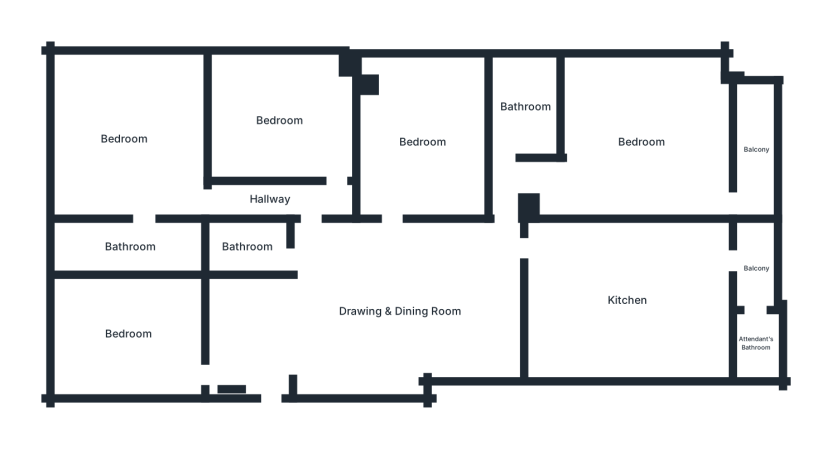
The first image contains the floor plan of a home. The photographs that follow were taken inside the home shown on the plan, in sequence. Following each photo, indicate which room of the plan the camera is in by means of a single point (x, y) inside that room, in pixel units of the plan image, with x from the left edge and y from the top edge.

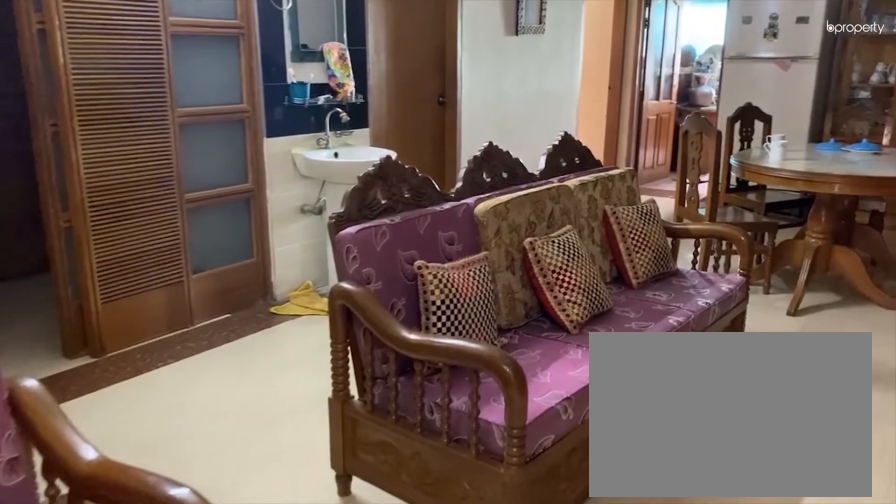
(395, 324)
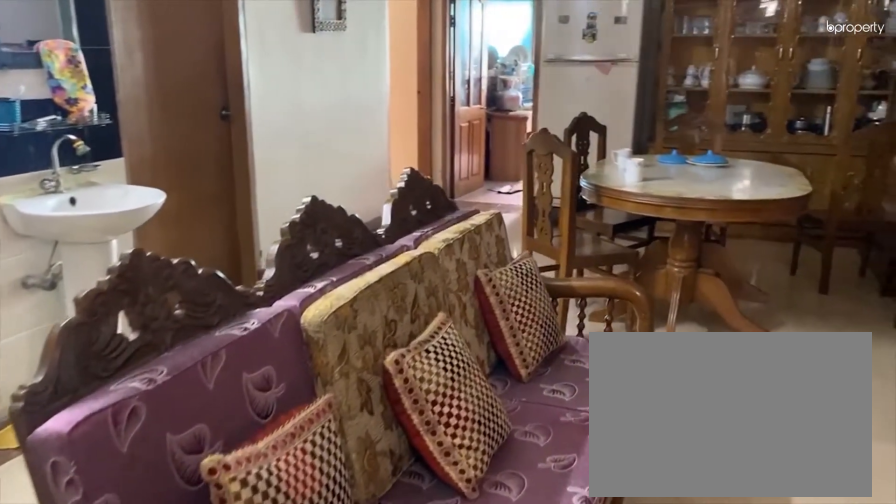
(395, 324)
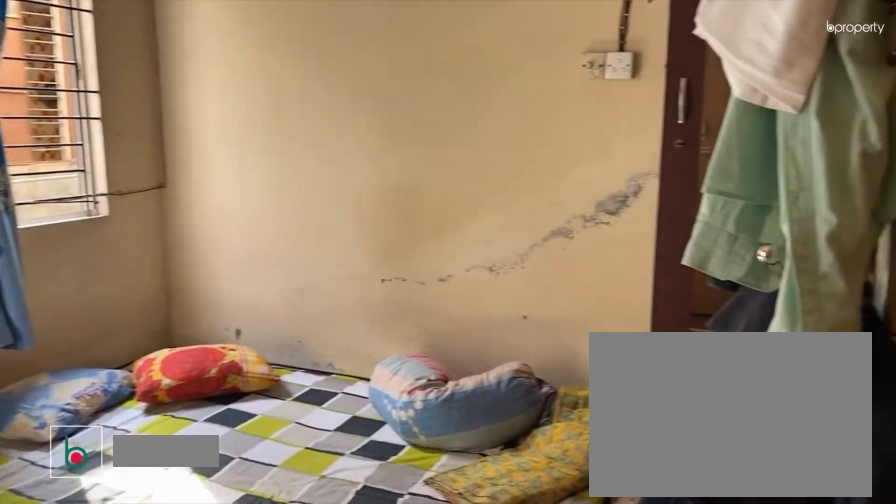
(126, 332)
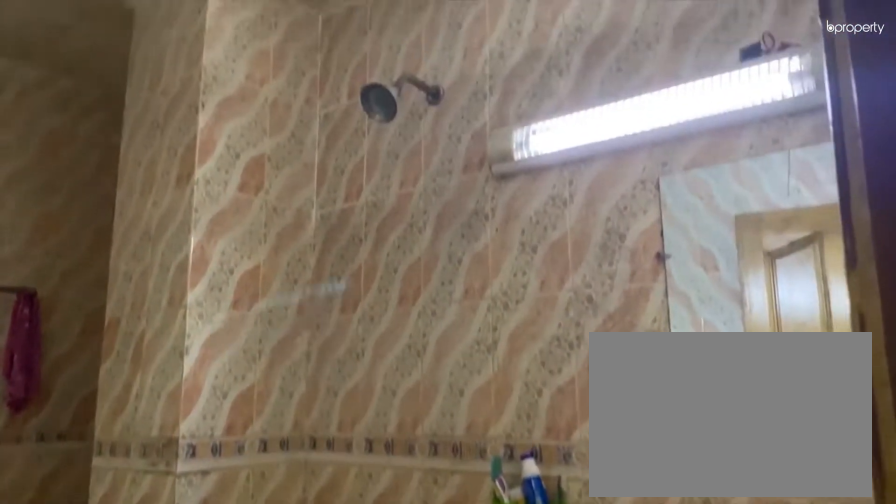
(250, 245)
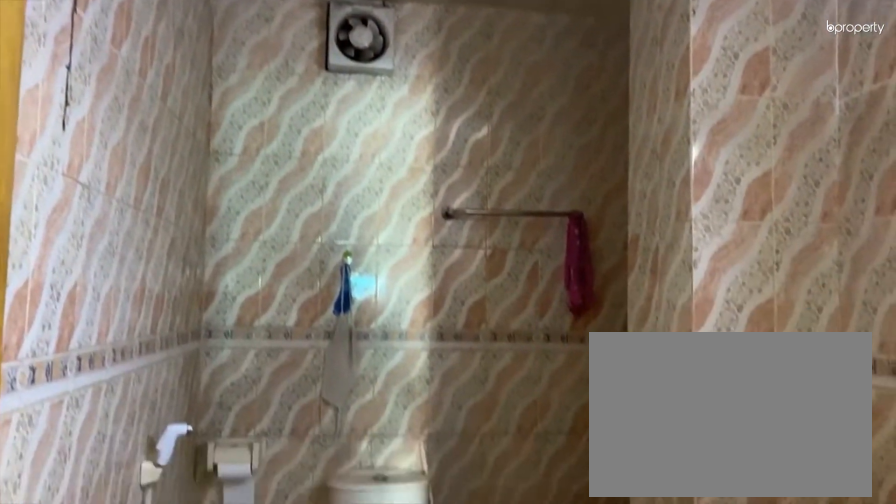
(250, 245)
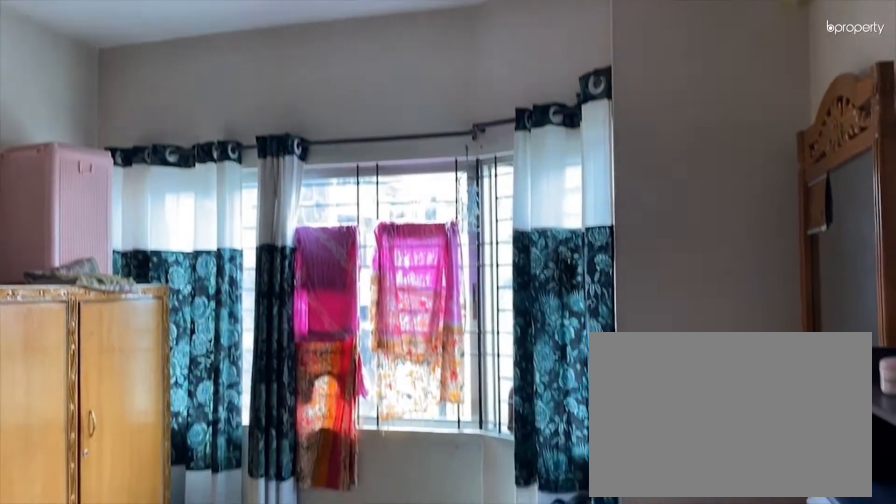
(279, 123)
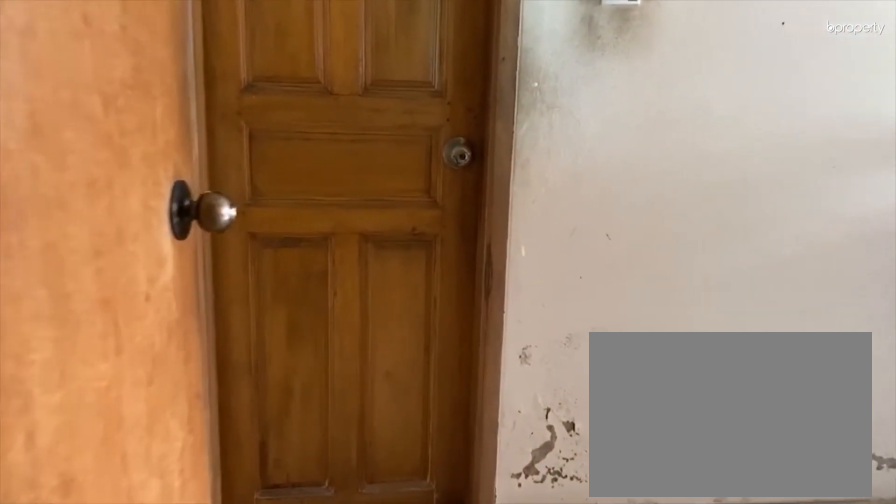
(528, 178)
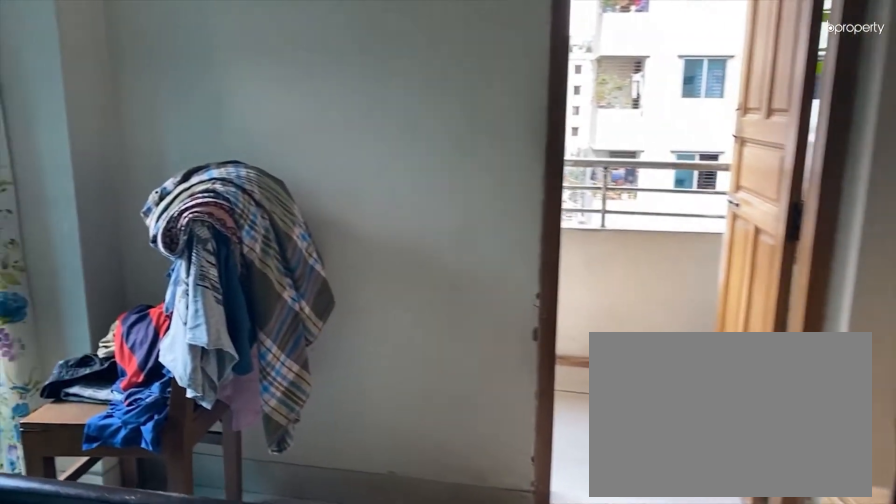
(638, 145)
